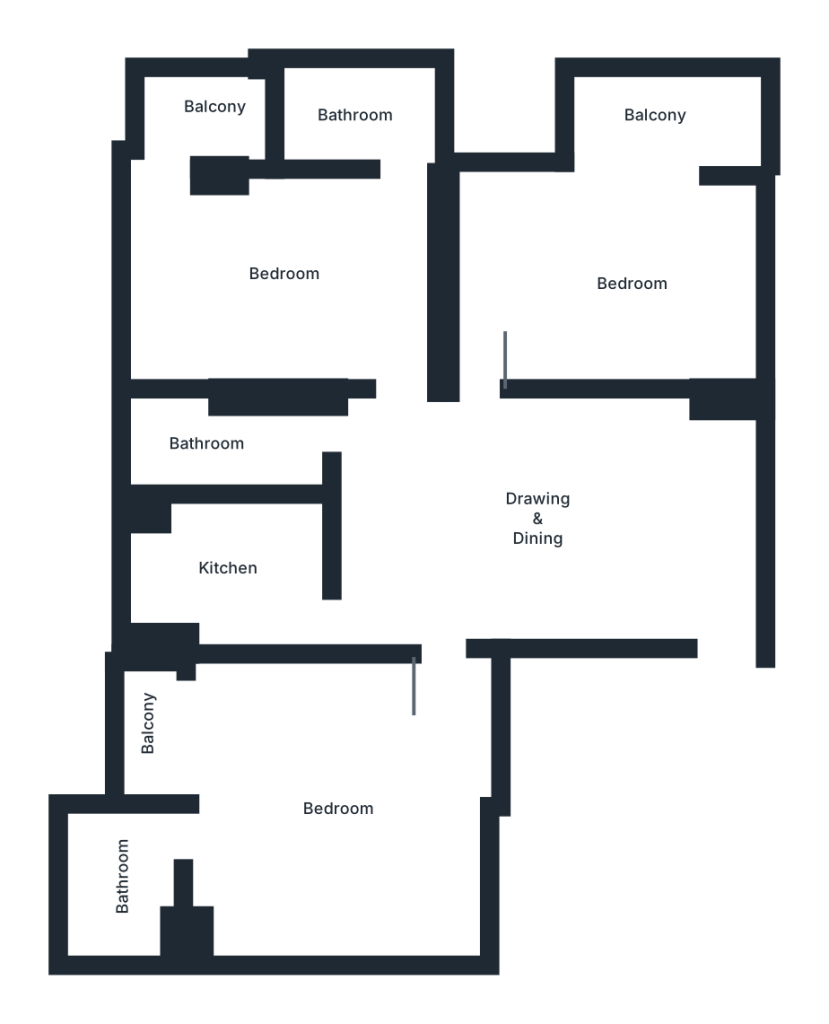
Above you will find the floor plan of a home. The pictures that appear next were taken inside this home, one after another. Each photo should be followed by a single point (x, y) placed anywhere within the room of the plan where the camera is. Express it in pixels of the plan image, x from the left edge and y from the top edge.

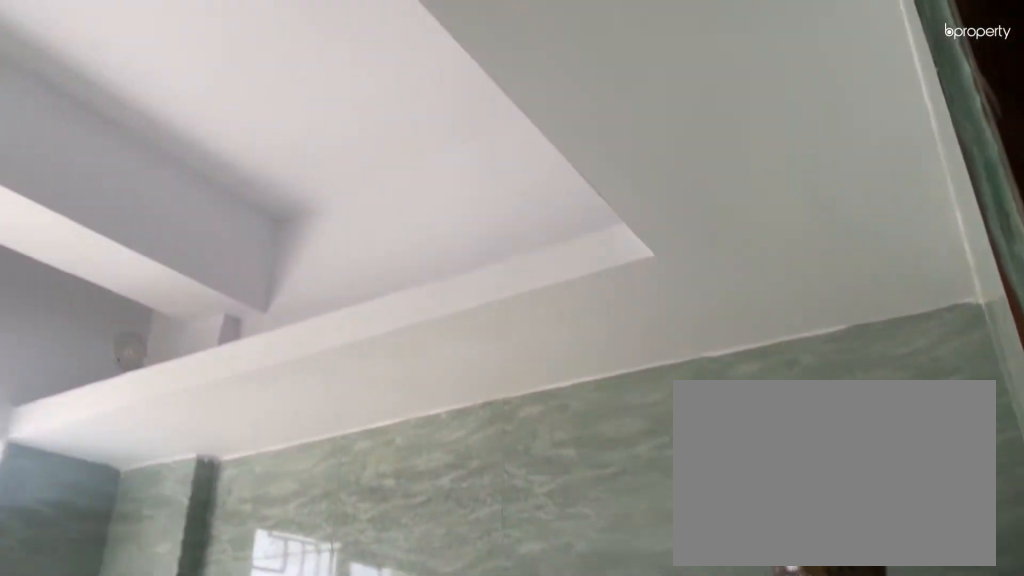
(225, 560)
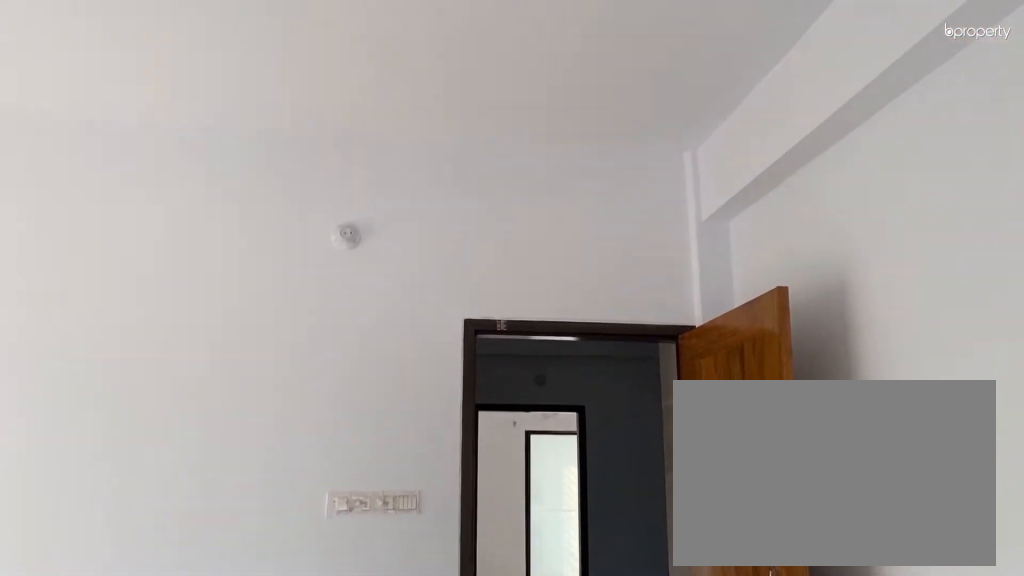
(342, 812)
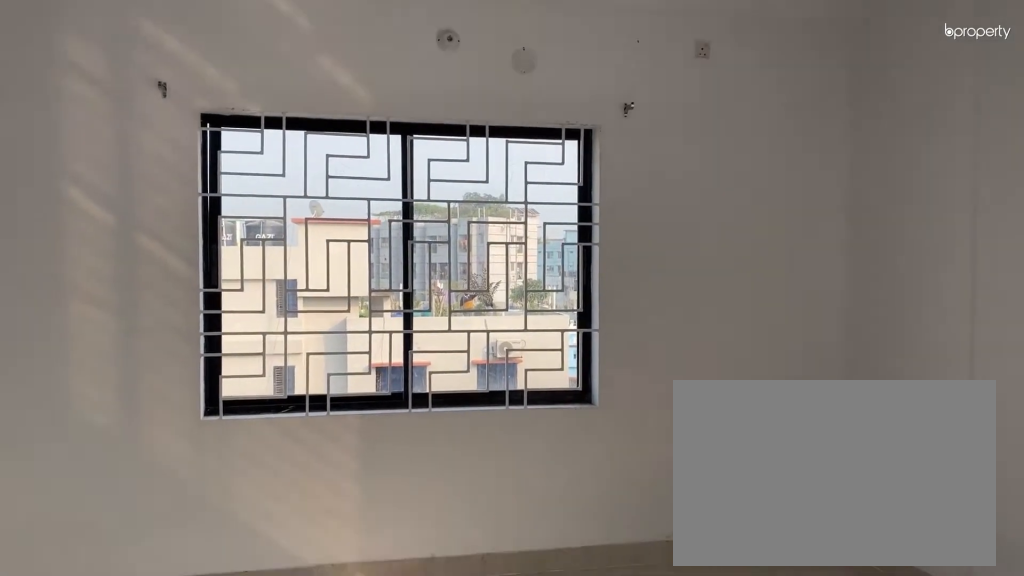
(342, 812)
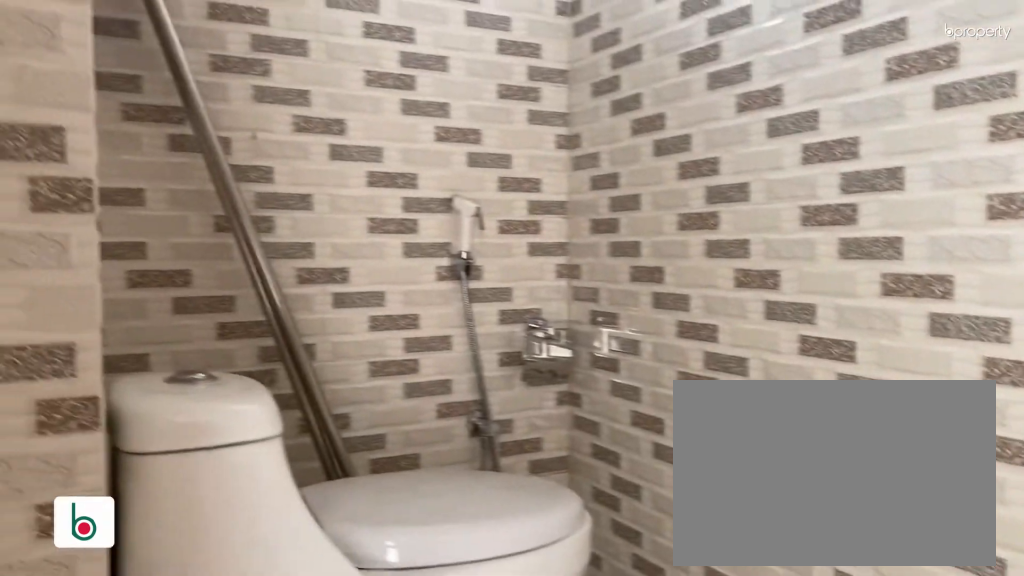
(122, 863)
